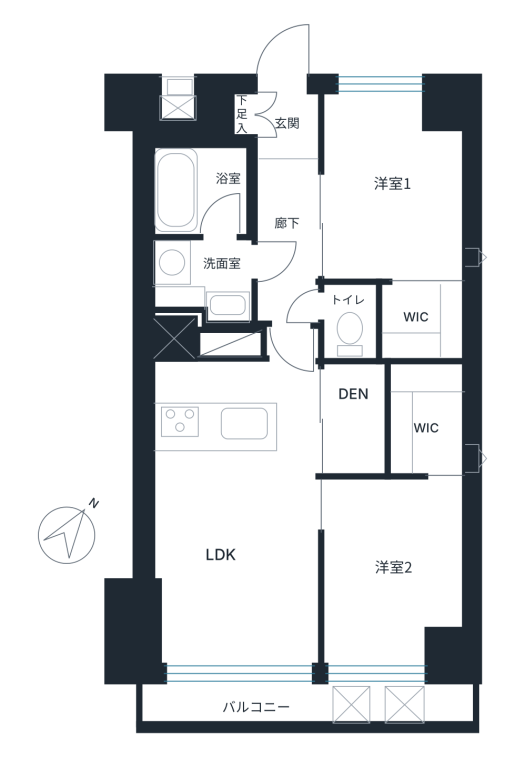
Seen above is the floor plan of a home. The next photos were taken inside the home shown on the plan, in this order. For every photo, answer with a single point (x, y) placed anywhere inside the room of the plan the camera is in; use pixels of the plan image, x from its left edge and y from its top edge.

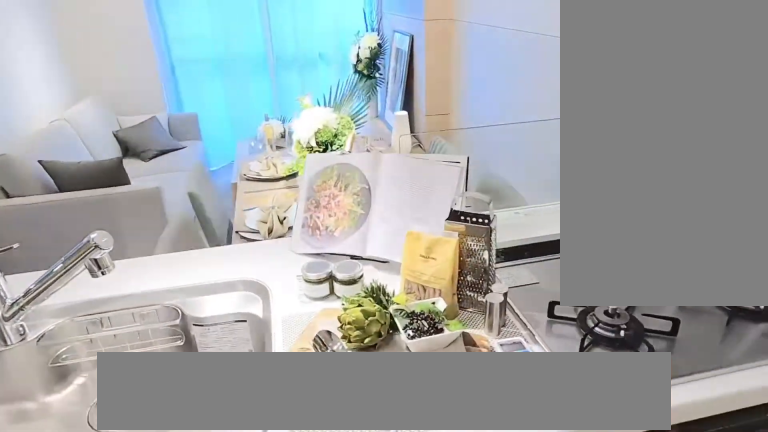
(217, 389)
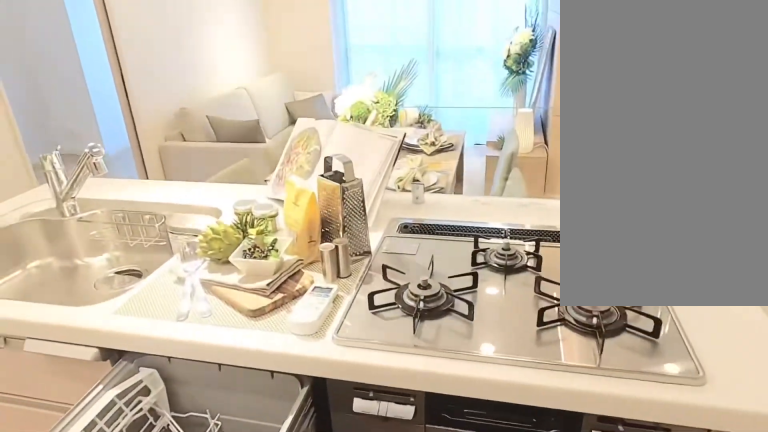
(217, 390)
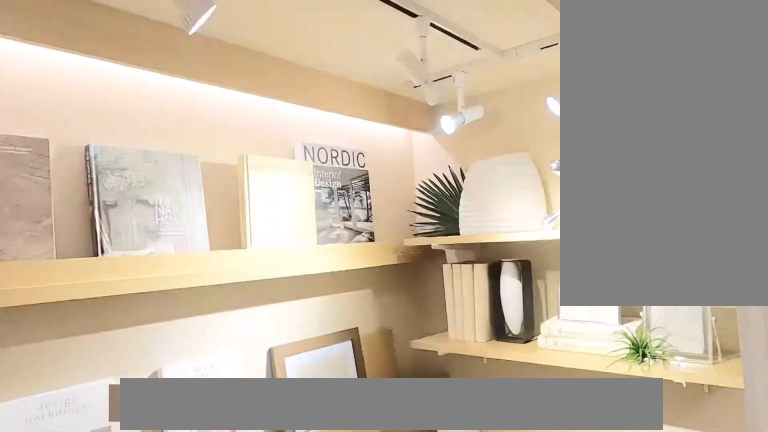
(345, 409)
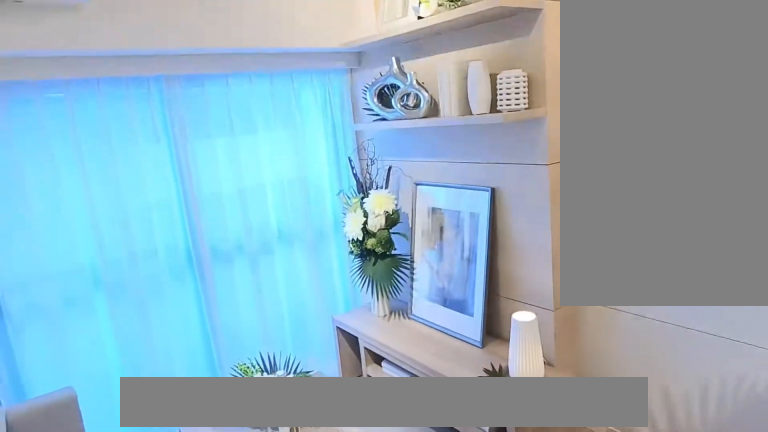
(227, 567)
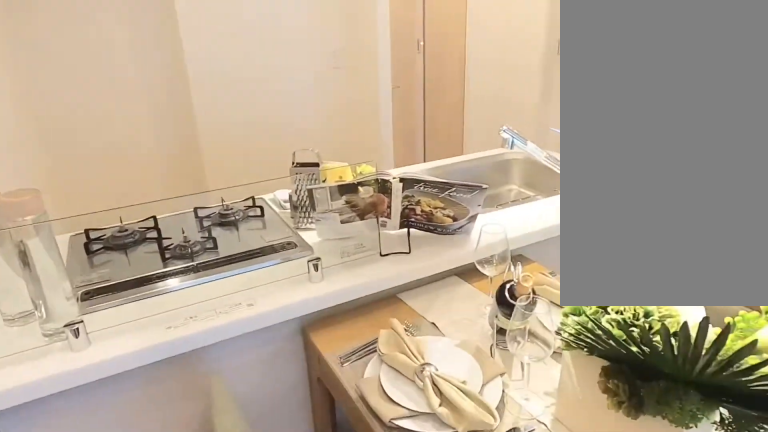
(228, 568)
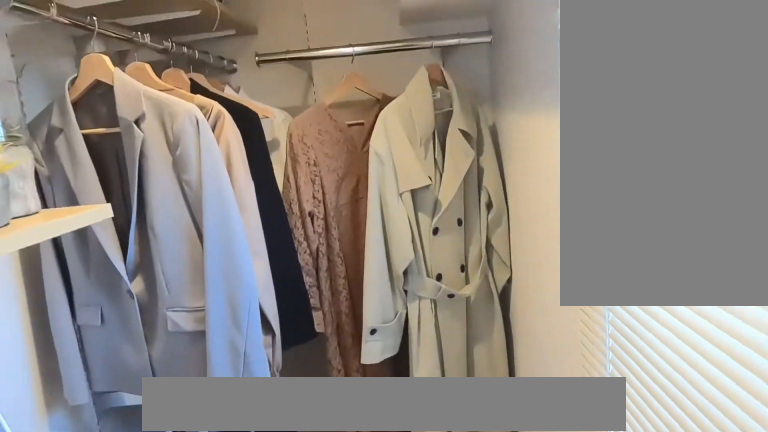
(389, 567)
